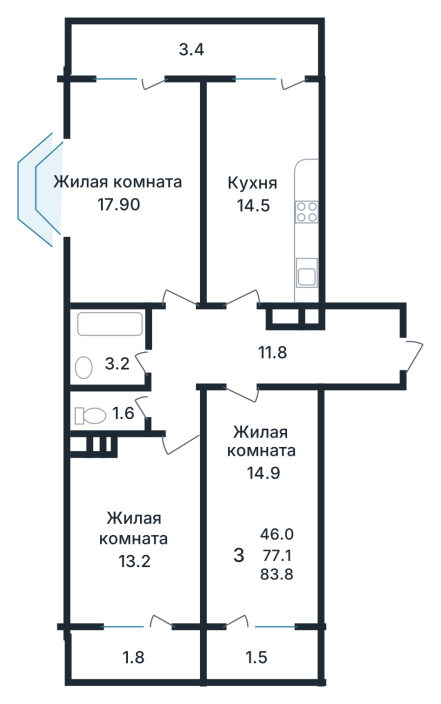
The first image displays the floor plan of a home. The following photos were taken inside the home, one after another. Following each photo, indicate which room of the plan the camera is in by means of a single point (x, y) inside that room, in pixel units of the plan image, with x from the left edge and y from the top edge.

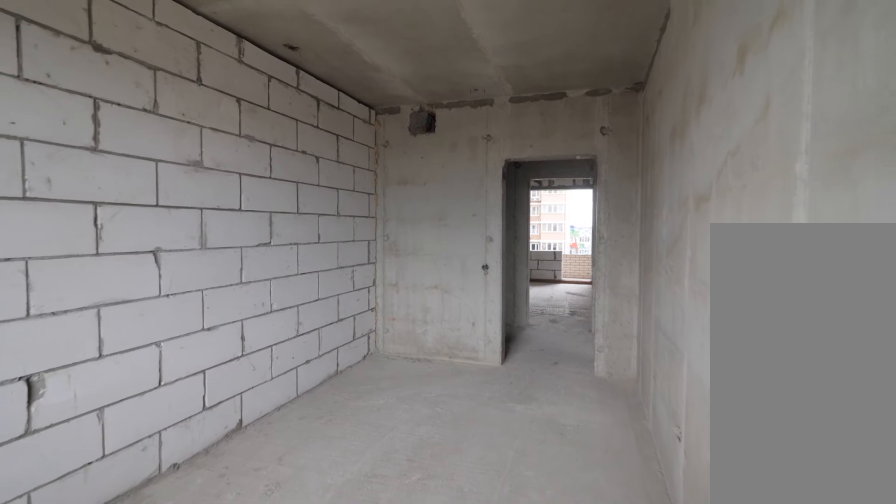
(262, 193)
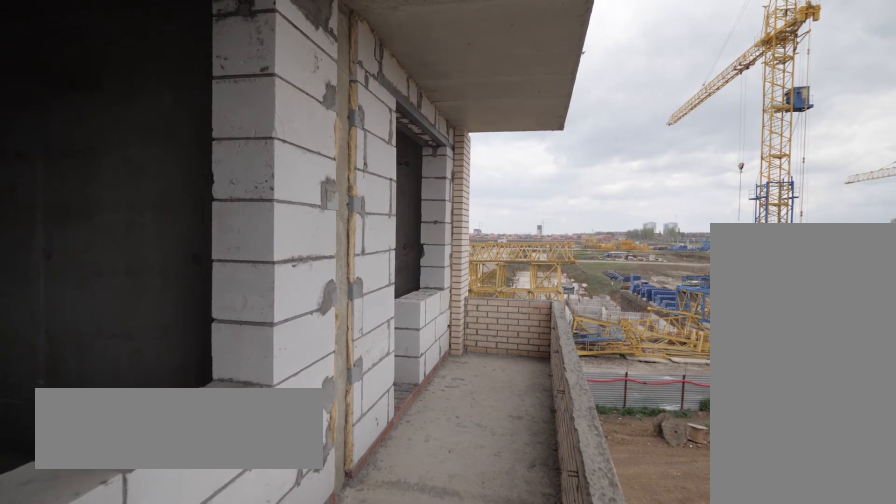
(193, 49)
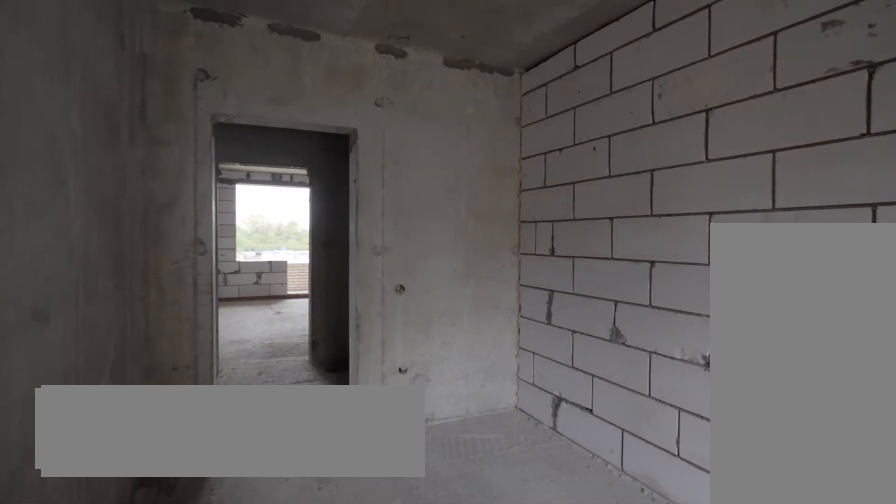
(262, 506)
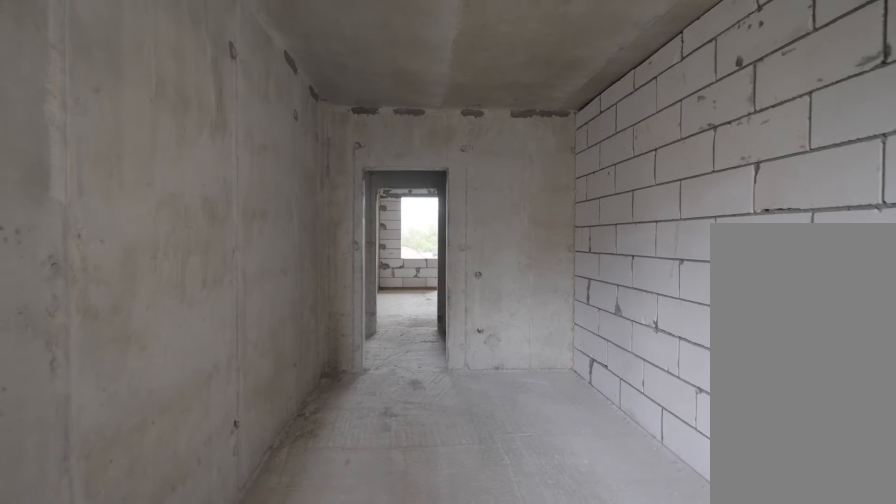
(262, 506)
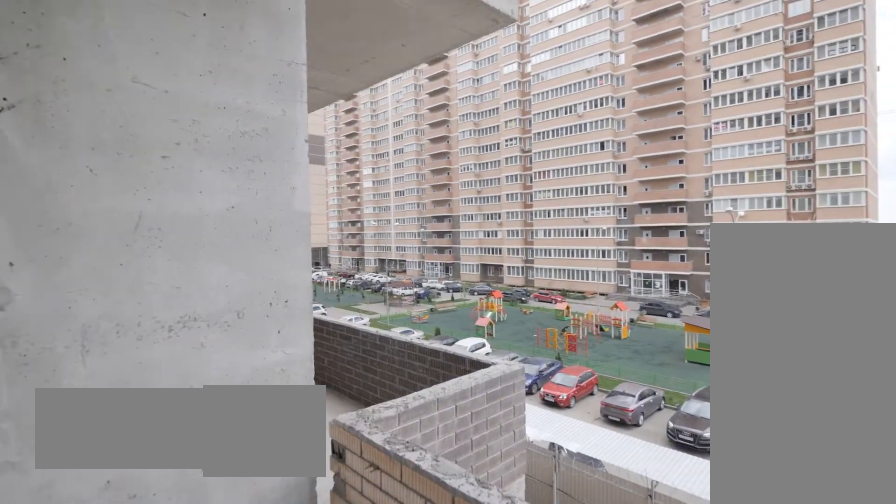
(258, 656)
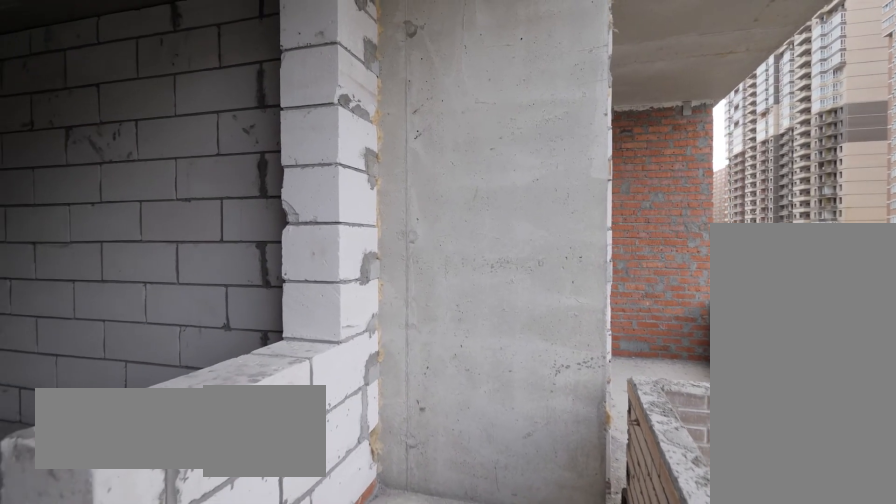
(258, 656)
